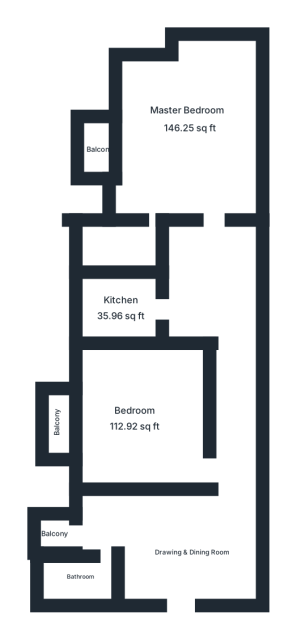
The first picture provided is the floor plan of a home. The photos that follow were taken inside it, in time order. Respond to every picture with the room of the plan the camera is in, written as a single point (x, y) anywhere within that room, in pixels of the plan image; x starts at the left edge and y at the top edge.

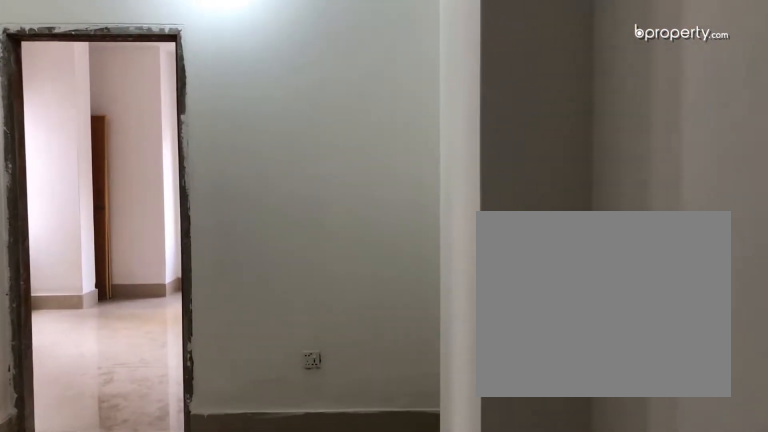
(215, 299)
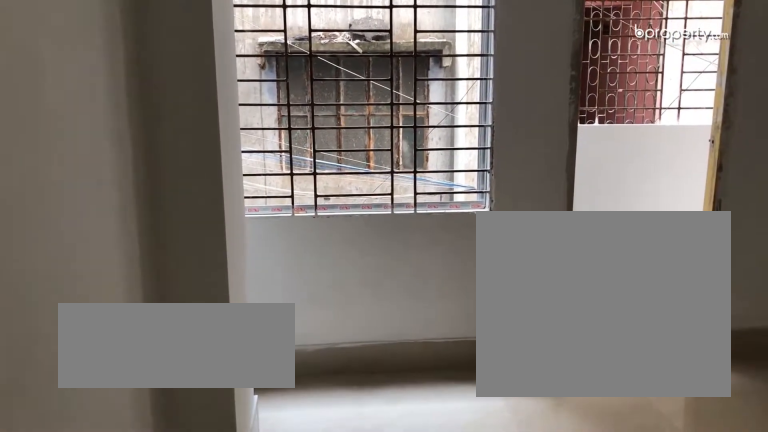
(137, 419)
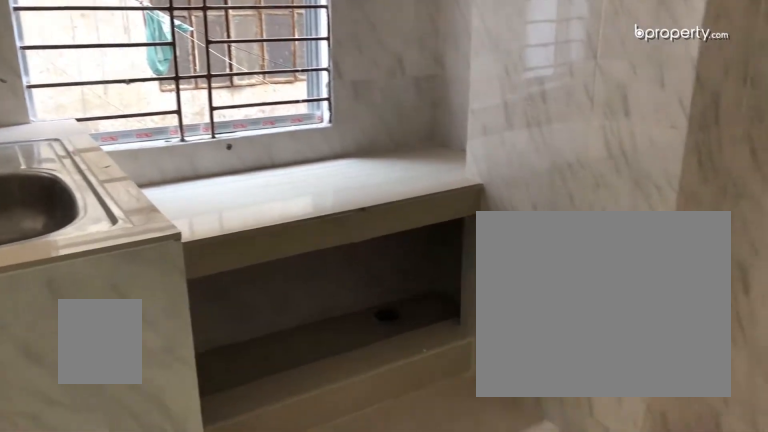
(121, 307)
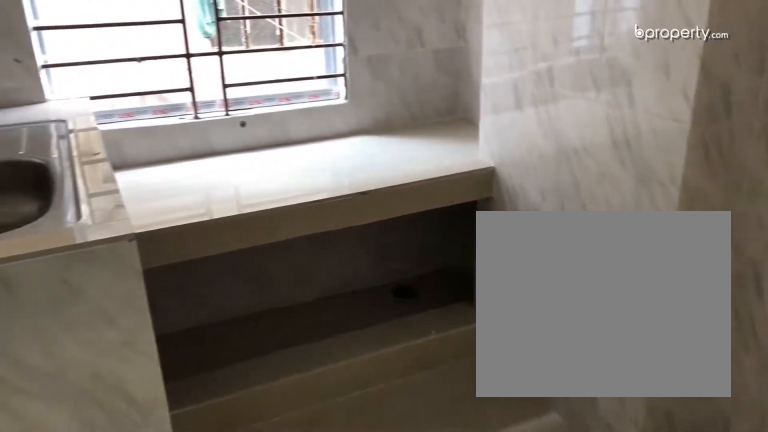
(121, 307)
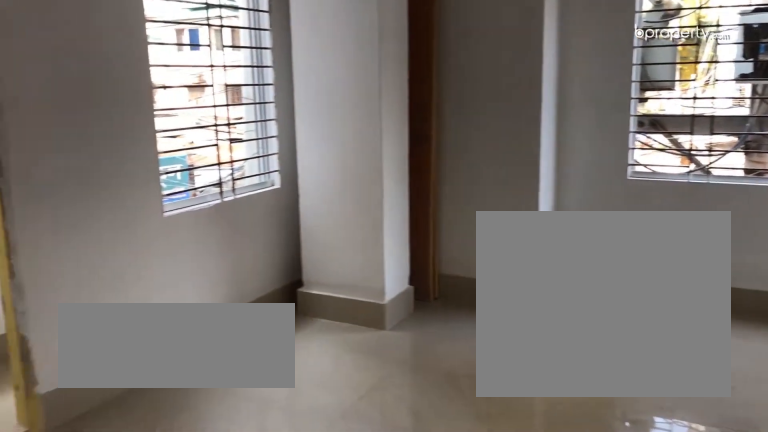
(164, 146)
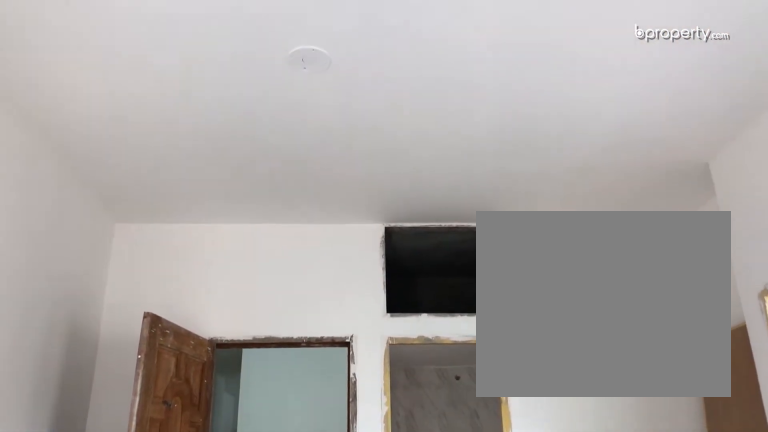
(164, 146)
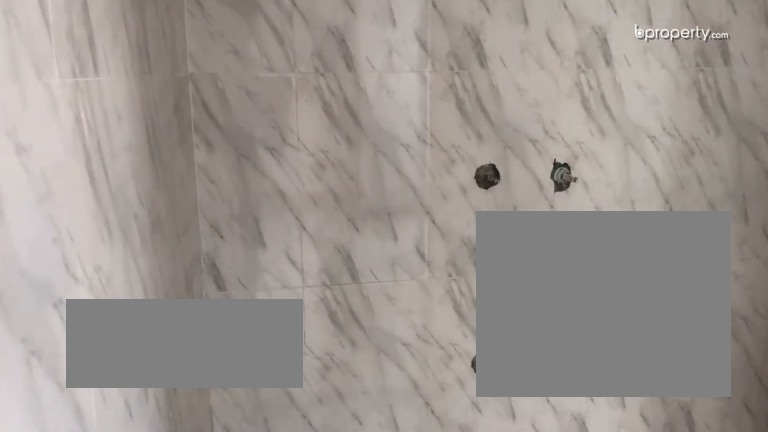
(122, 248)
